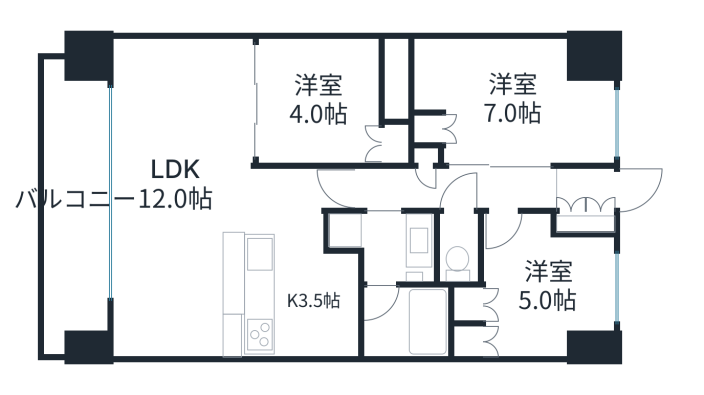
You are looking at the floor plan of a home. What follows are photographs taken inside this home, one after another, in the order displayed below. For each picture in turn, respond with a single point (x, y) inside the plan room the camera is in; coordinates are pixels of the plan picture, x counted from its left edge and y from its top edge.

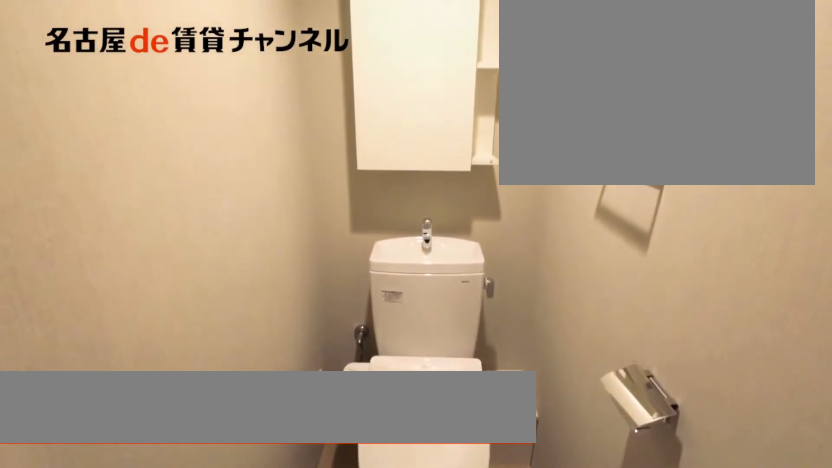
(460, 250)
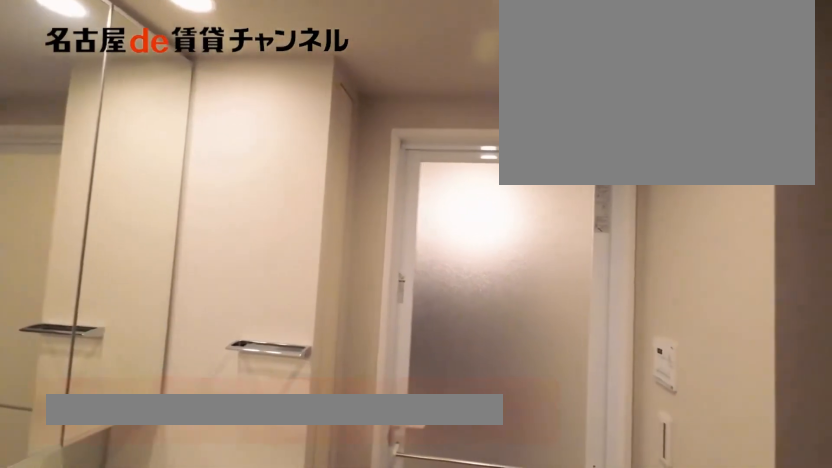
(387, 244)
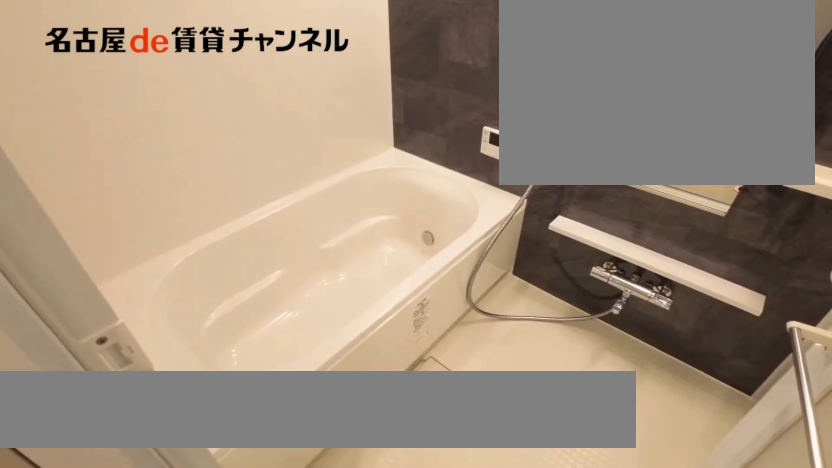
(402, 321)
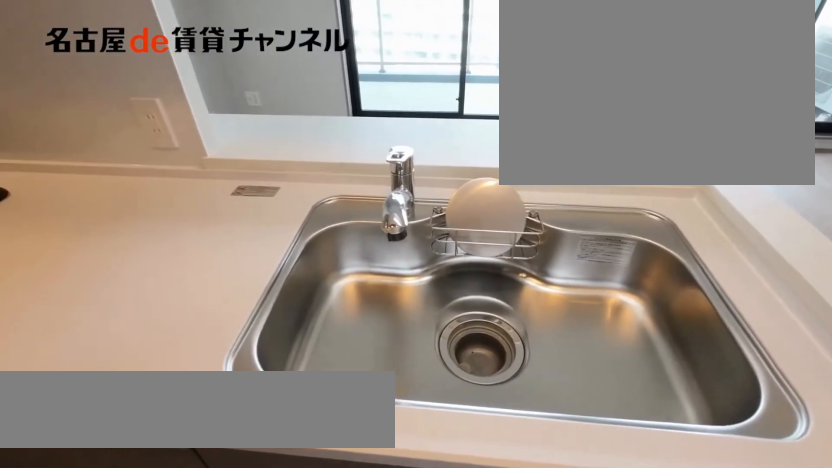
(269, 294)
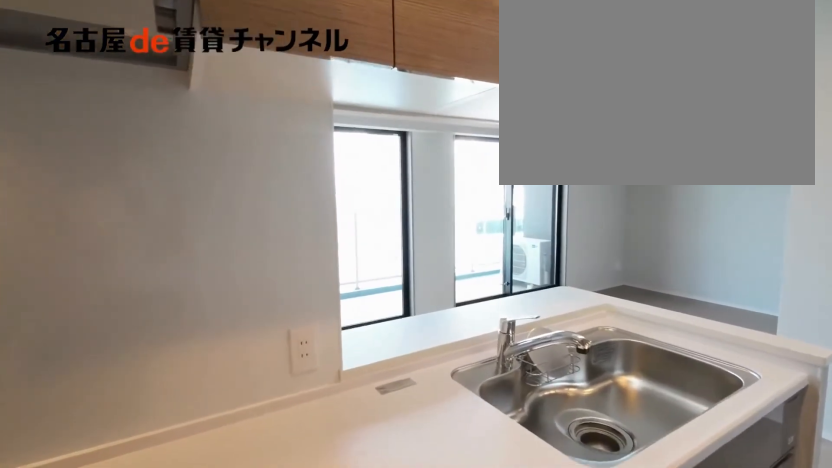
(269, 294)
